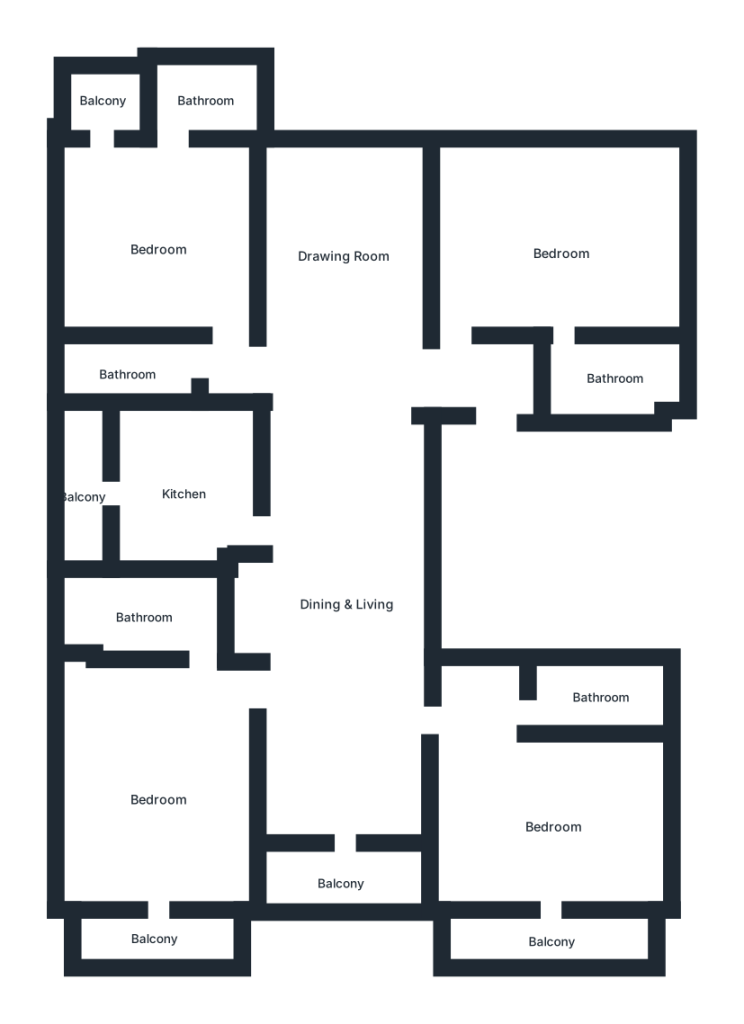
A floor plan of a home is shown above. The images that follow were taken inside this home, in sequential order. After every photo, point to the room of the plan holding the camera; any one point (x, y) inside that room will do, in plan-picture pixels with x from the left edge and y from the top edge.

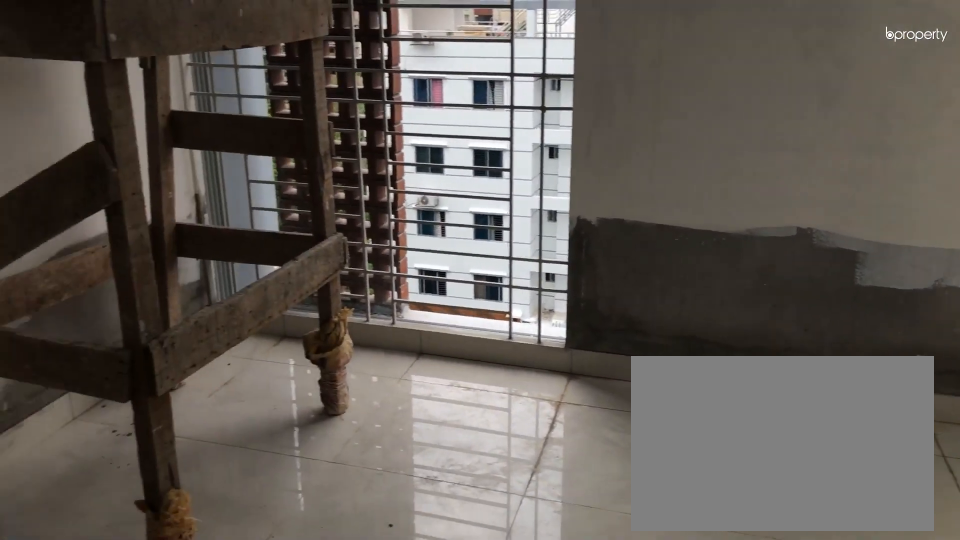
(160, 247)
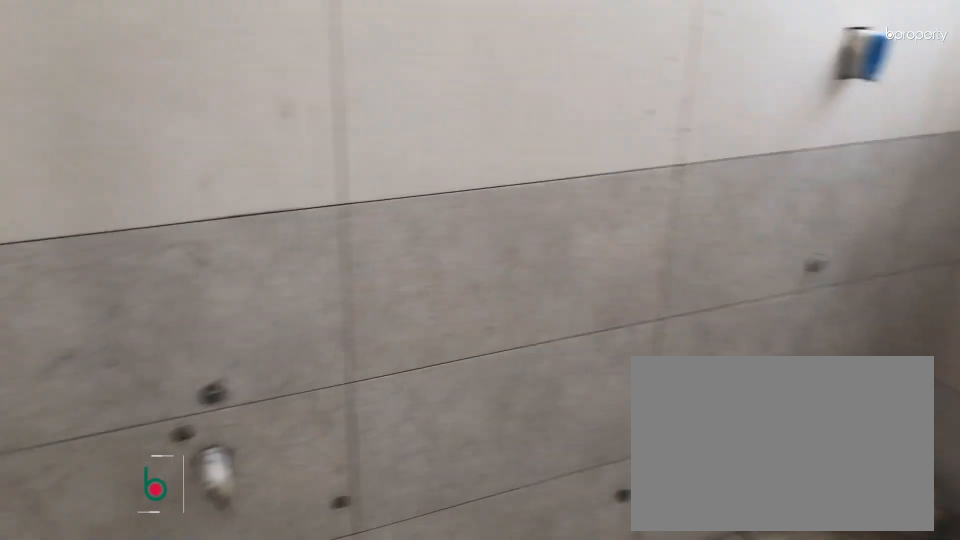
(203, 99)
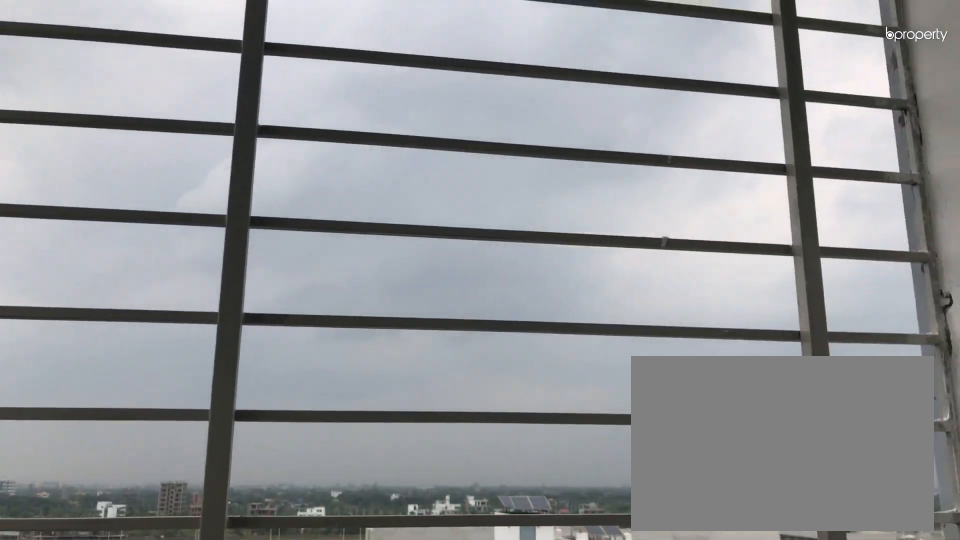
(105, 101)
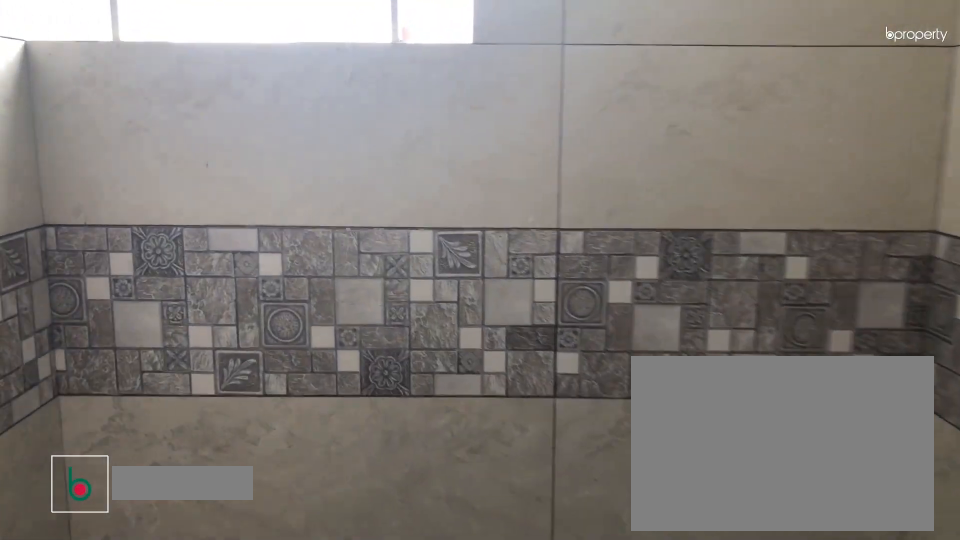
(131, 372)
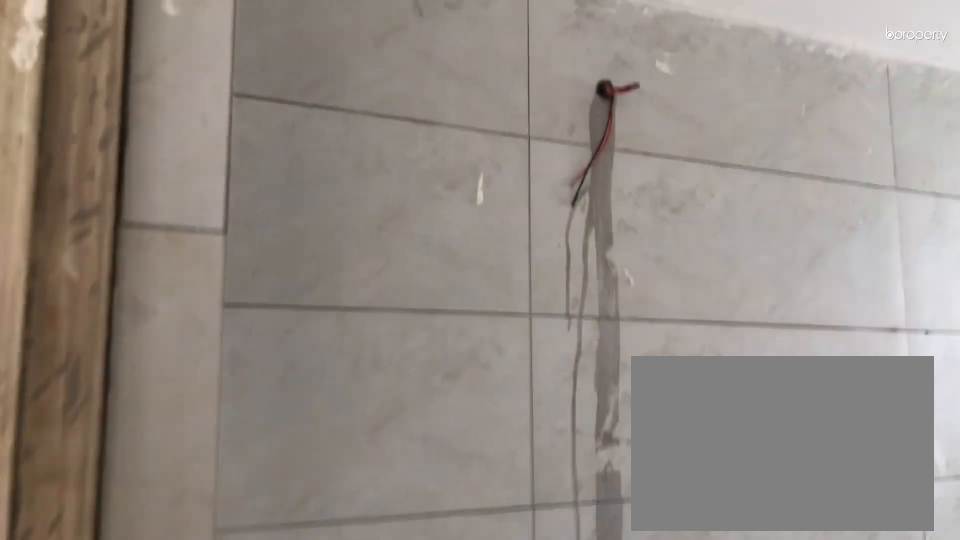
(131, 372)
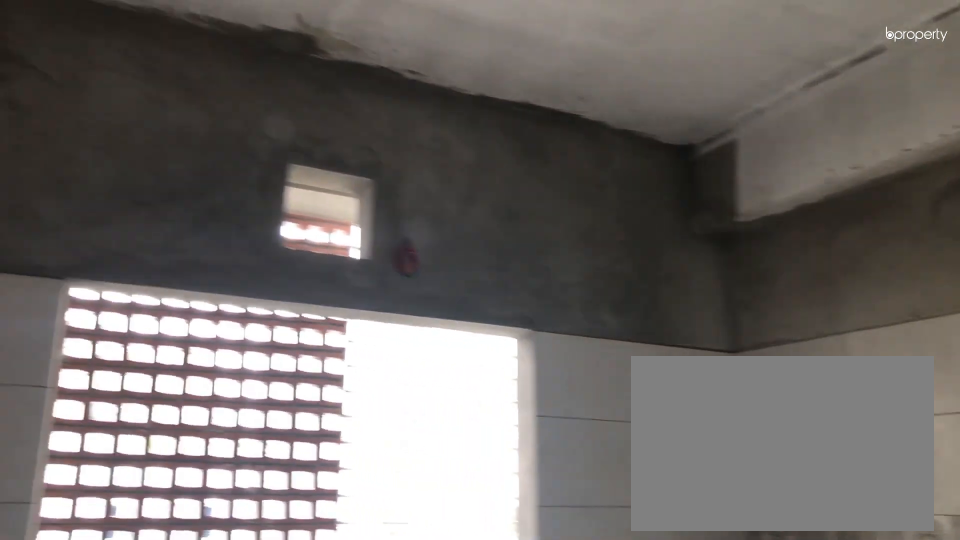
(183, 495)
